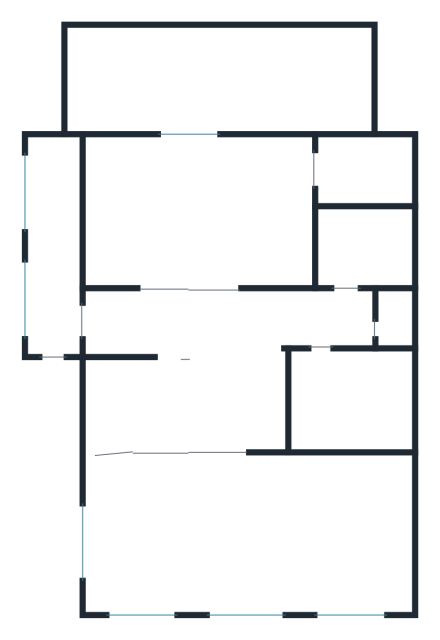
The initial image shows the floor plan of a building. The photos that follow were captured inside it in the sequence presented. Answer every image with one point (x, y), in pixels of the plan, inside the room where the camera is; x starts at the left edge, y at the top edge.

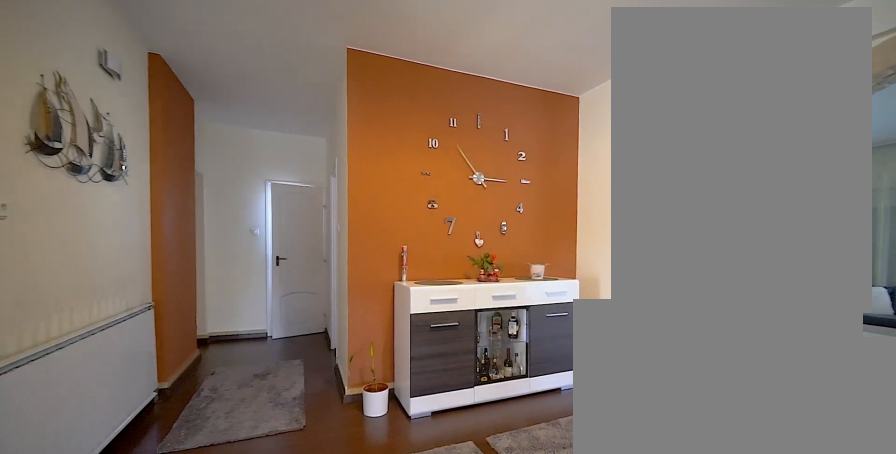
(206, 373)
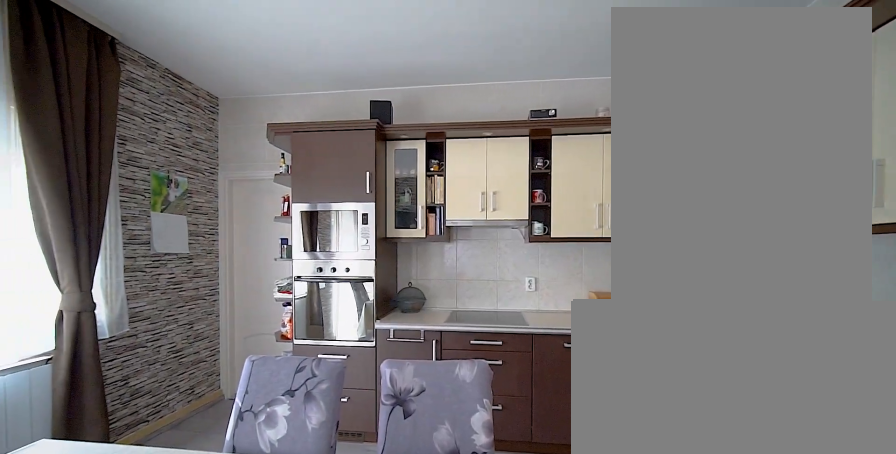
(201, 222)
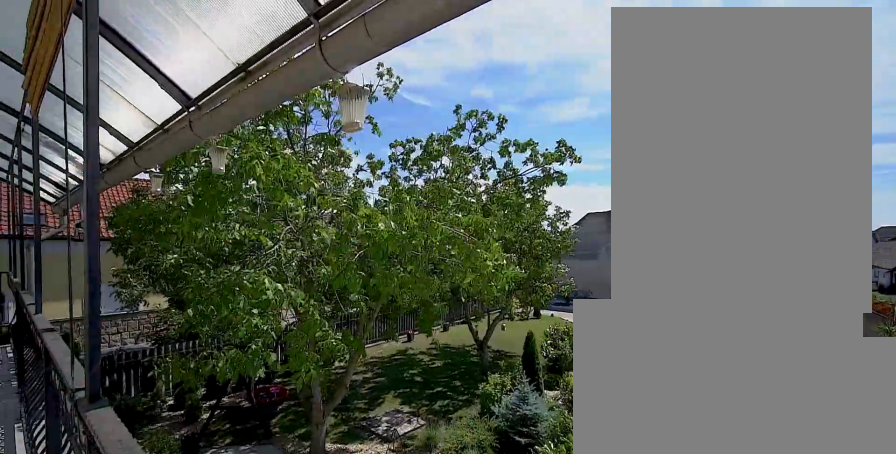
(233, 75)
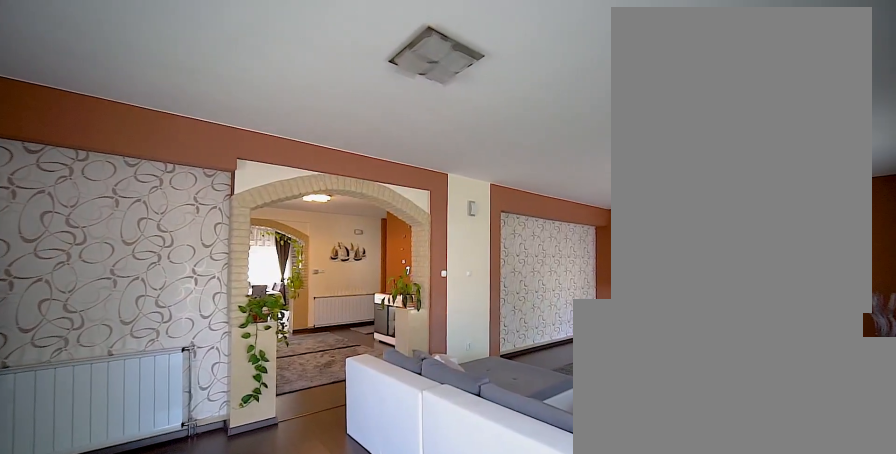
(255, 534)
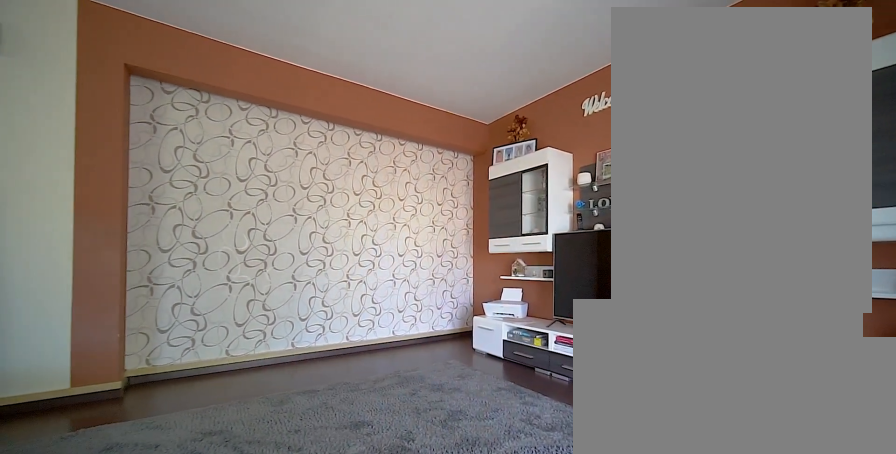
(255, 534)
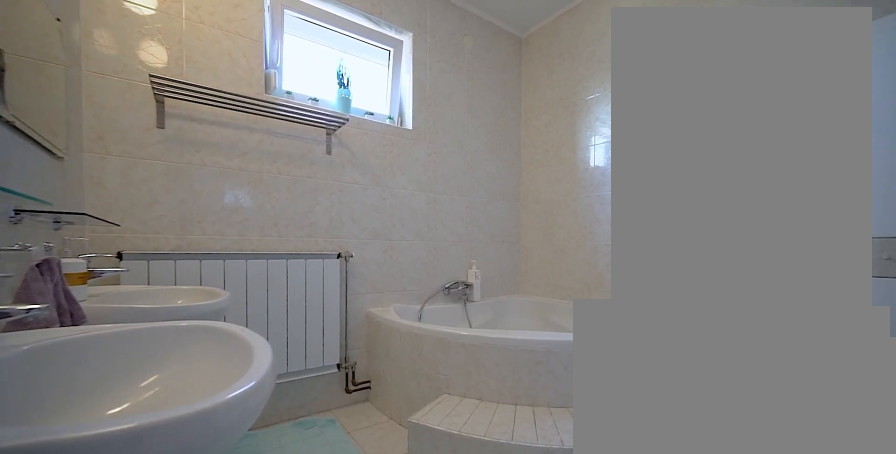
(355, 396)
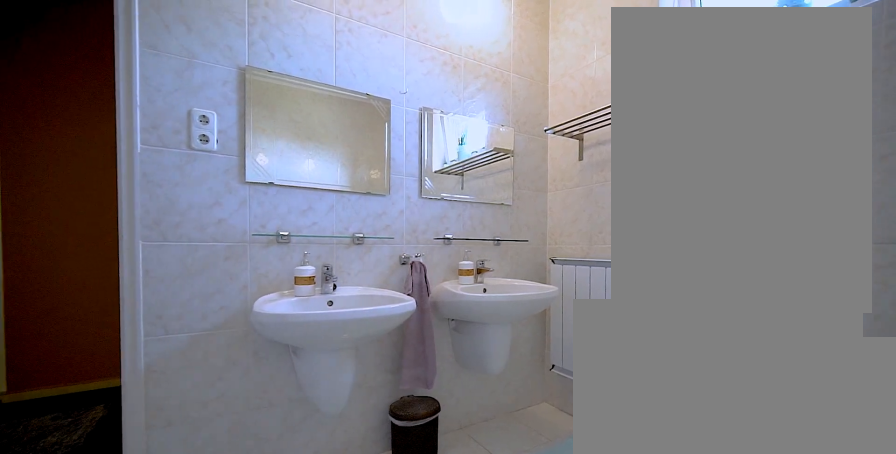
(355, 396)
